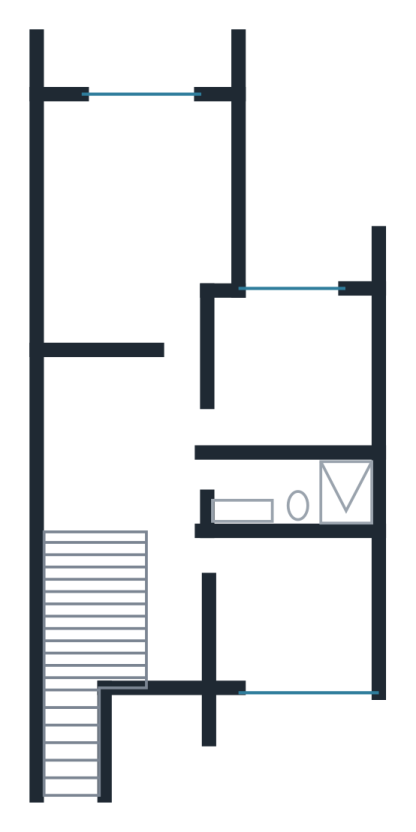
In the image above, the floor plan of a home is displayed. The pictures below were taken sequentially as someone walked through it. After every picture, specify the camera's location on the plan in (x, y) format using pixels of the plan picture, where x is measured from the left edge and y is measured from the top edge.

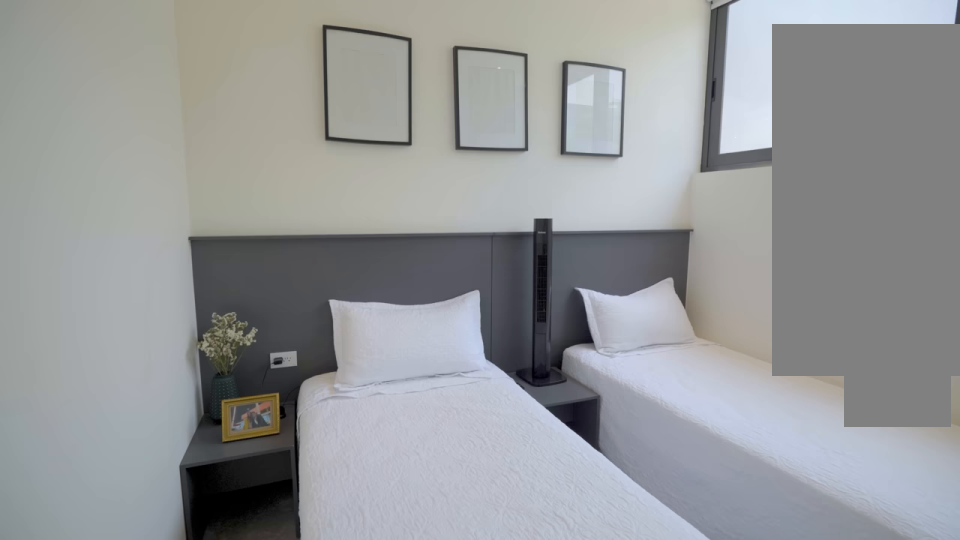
(215, 552)
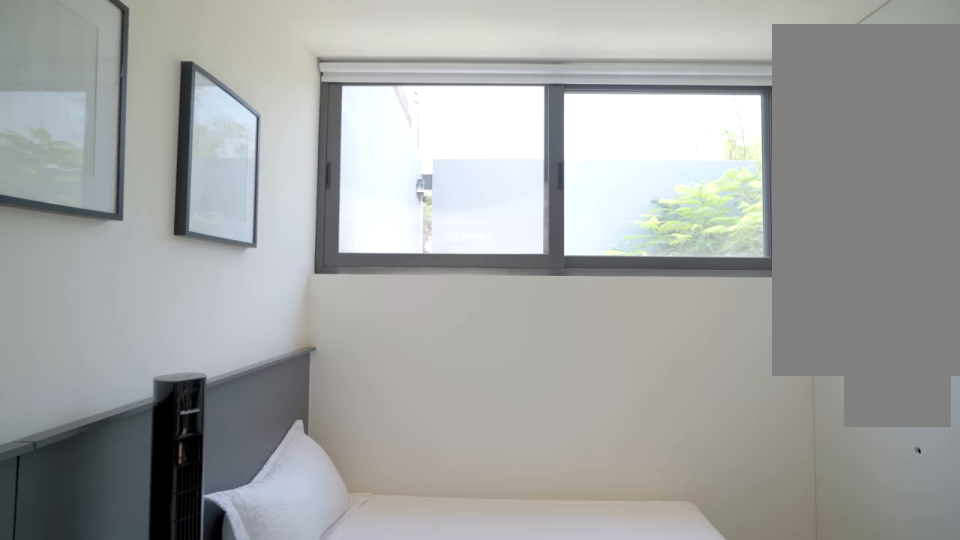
(250, 629)
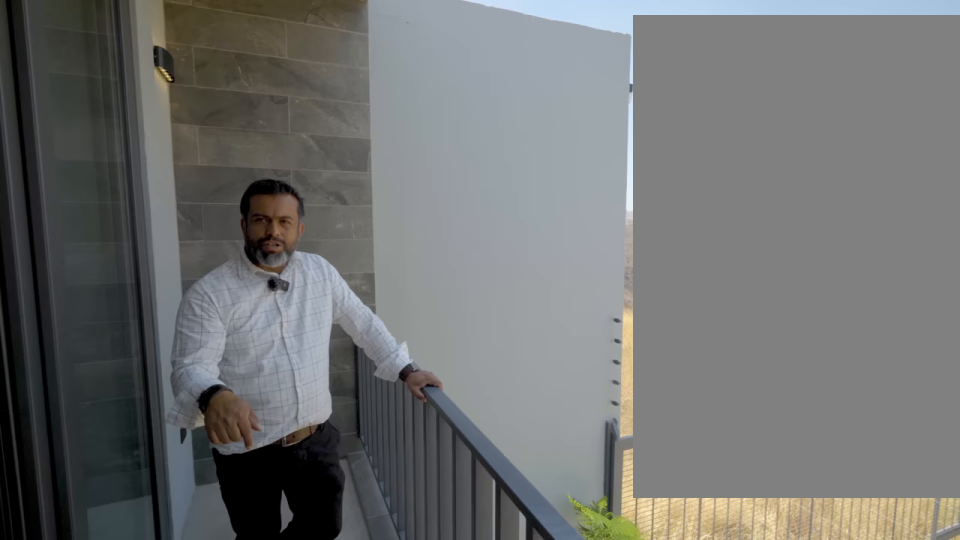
(157, 69)
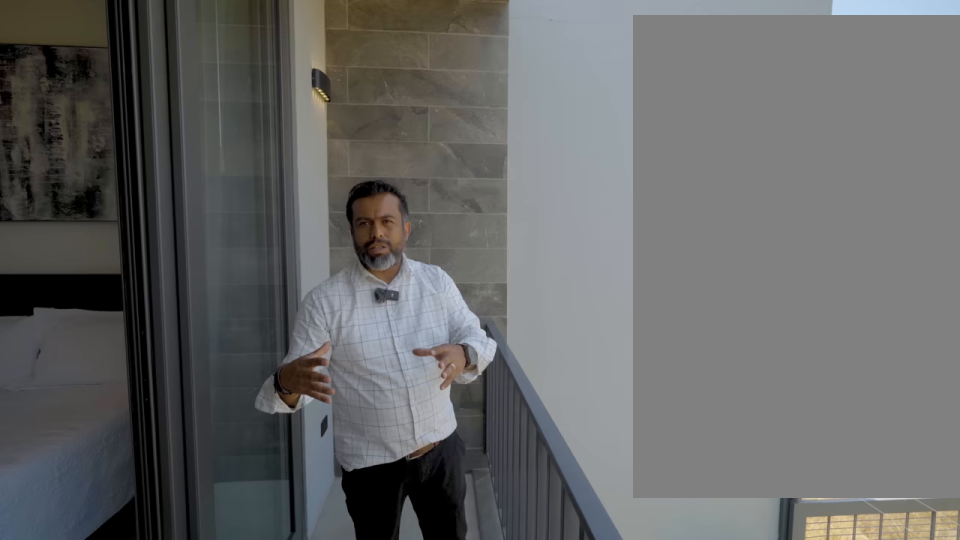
(157, 70)
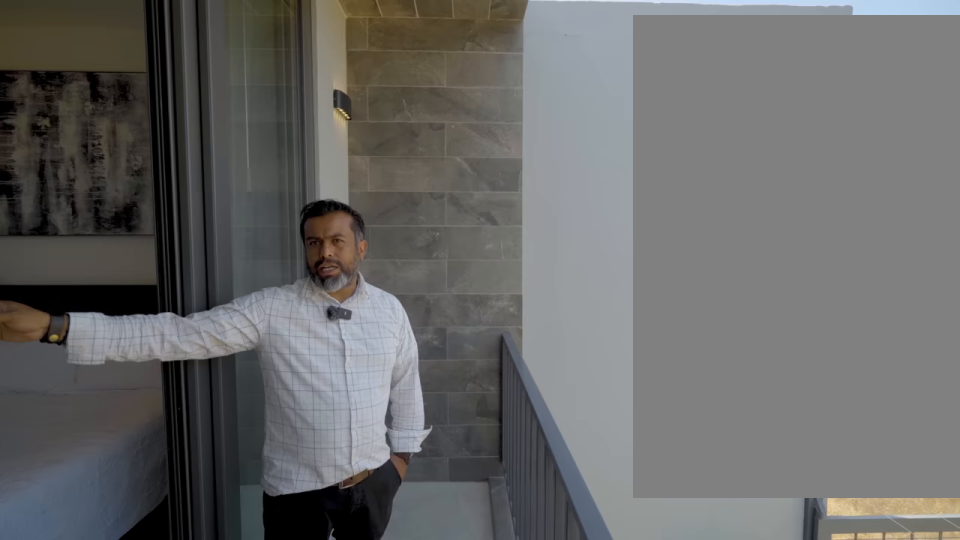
(156, 71)
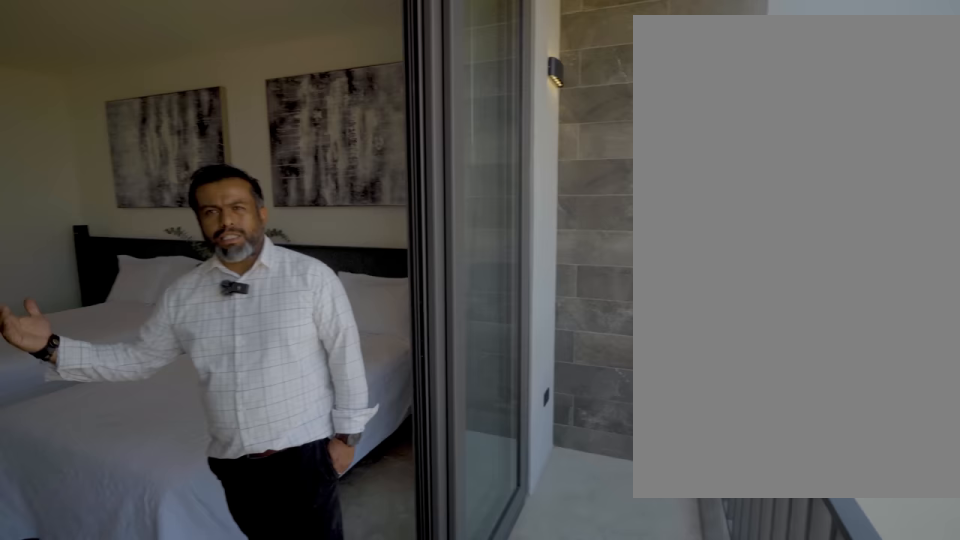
(158, 70)
